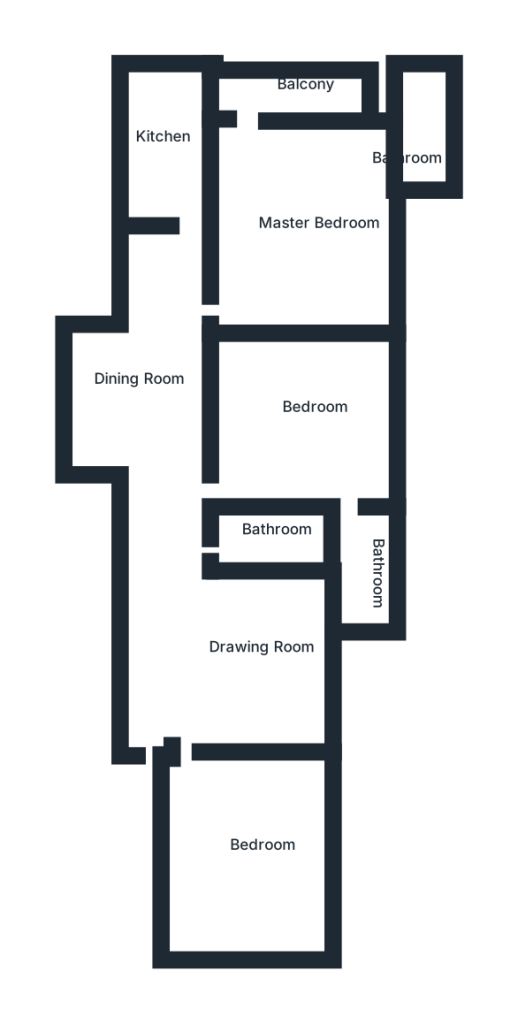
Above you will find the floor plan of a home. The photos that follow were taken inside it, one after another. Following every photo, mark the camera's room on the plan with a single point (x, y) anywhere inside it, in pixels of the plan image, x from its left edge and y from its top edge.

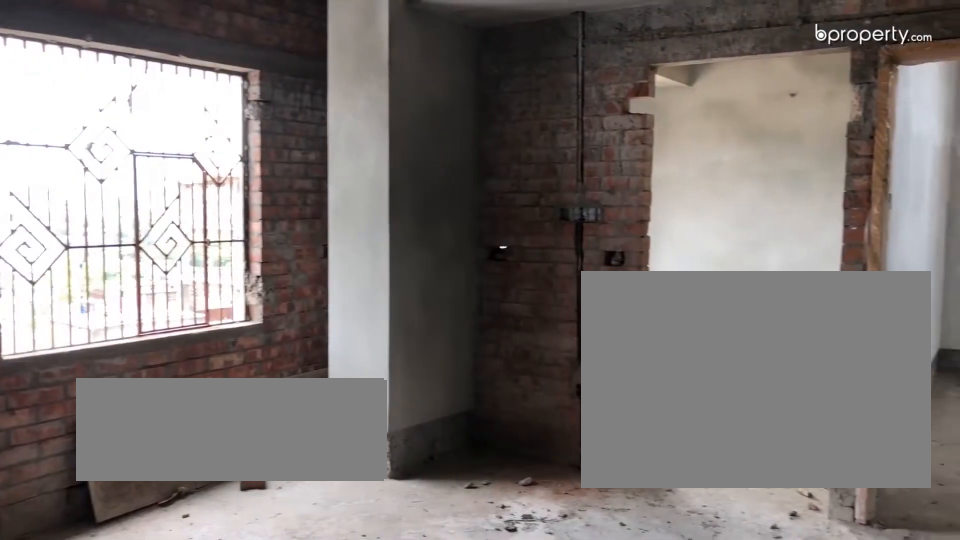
(218, 670)
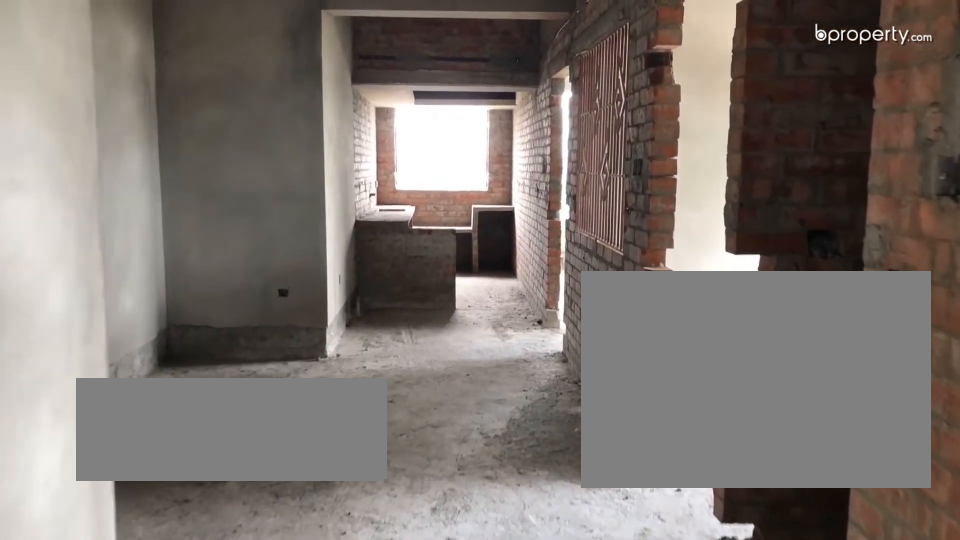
(159, 394)
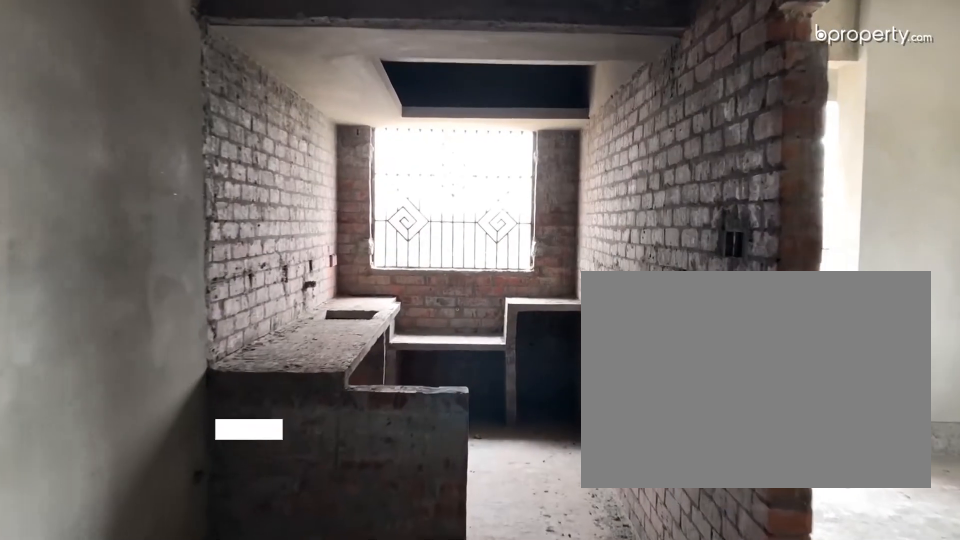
(159, 394)
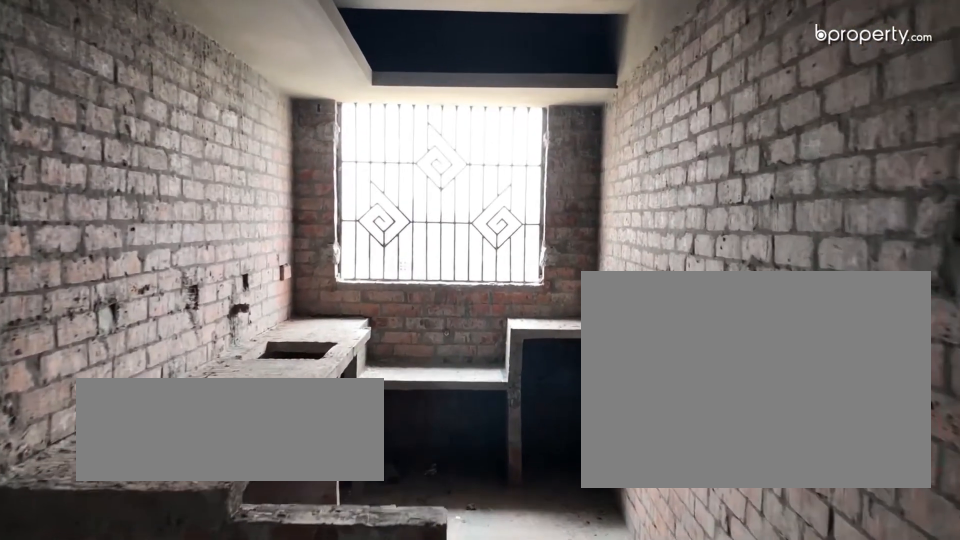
(168, 167)
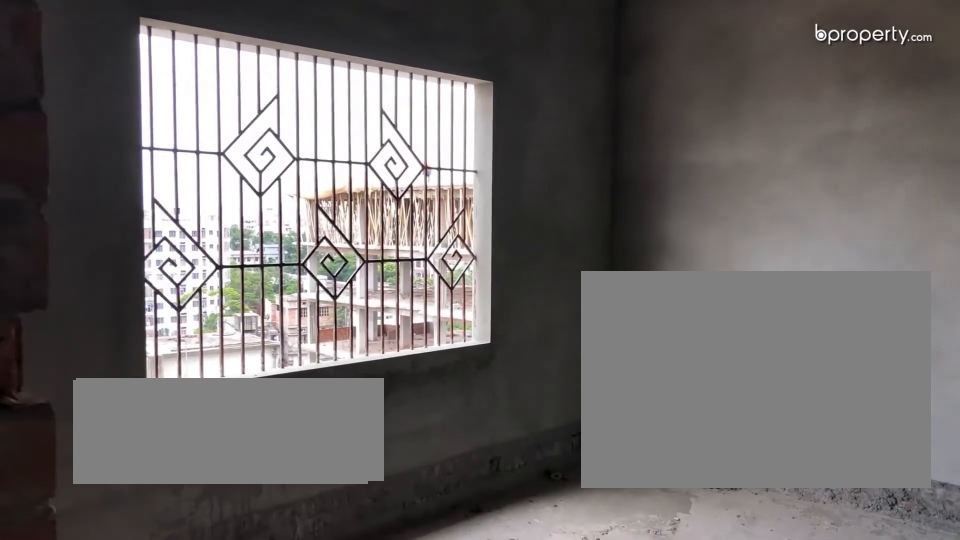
(258, 864)
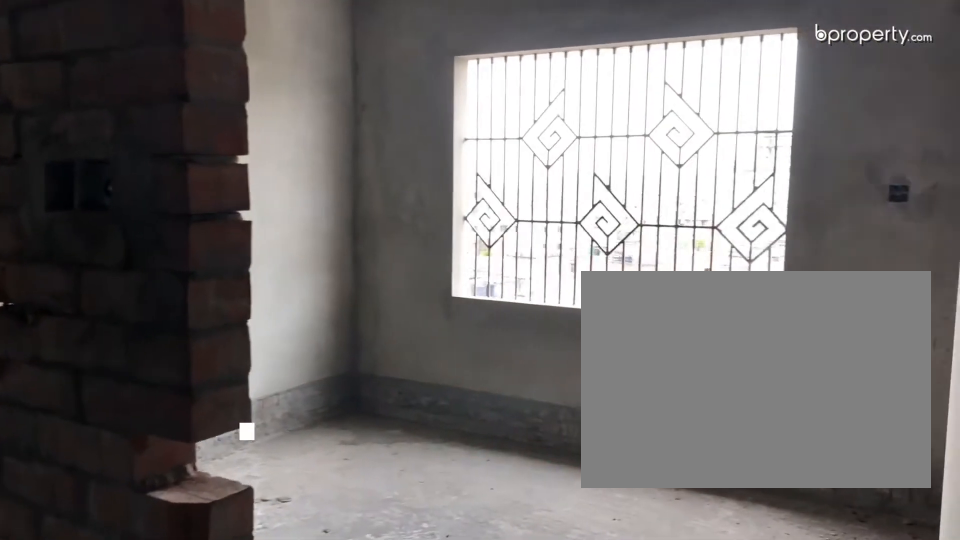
(317, 414)
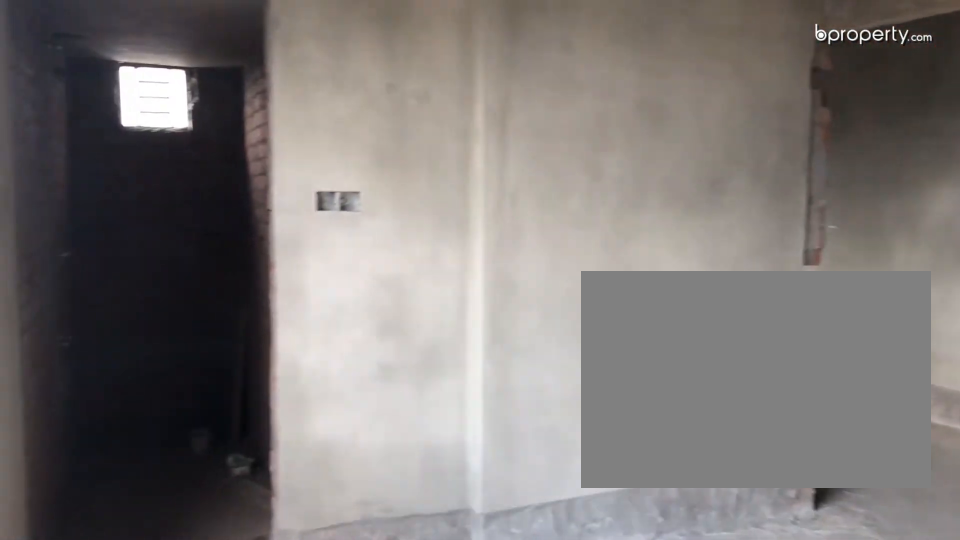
(252, 403)
